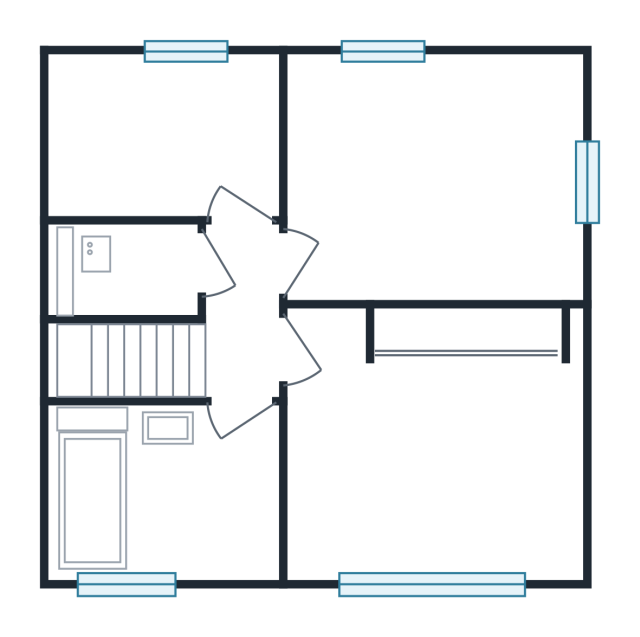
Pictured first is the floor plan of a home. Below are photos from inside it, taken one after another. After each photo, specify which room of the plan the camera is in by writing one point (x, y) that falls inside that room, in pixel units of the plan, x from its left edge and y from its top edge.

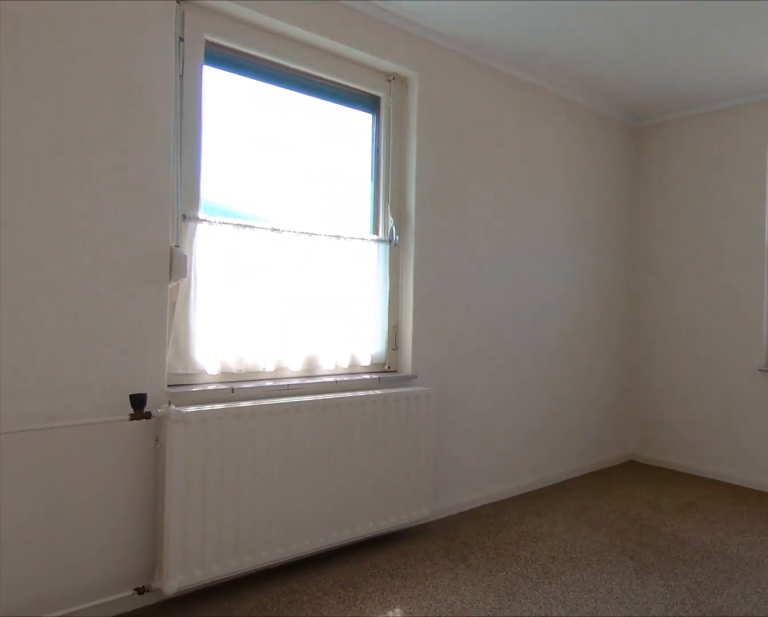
(430, 182)
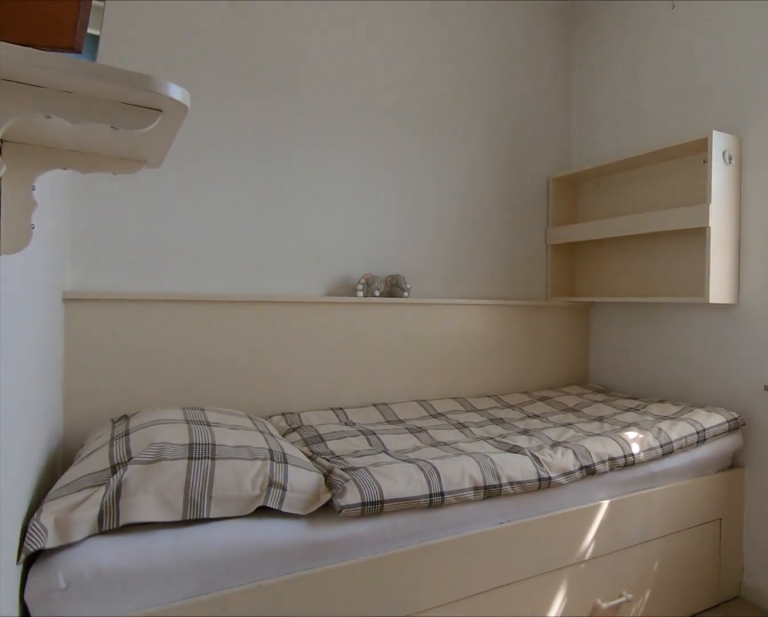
(172, 141)
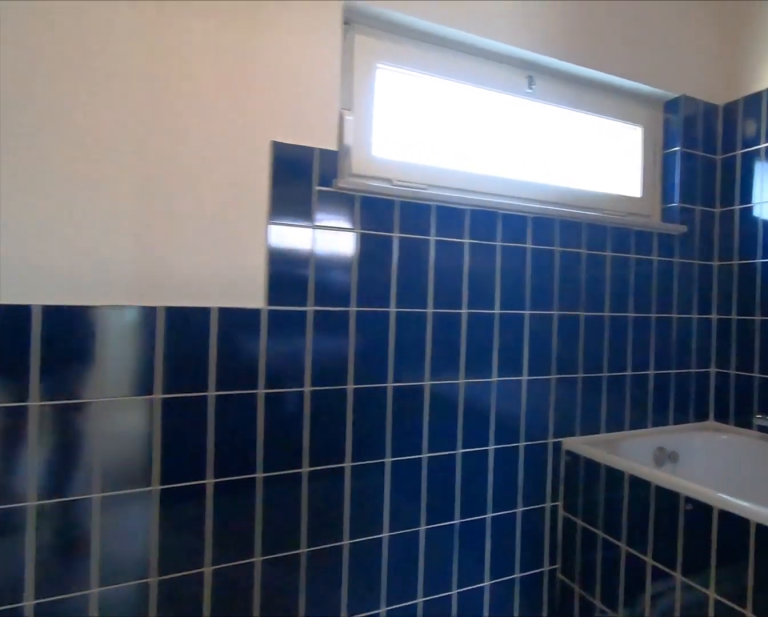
(205, 494)
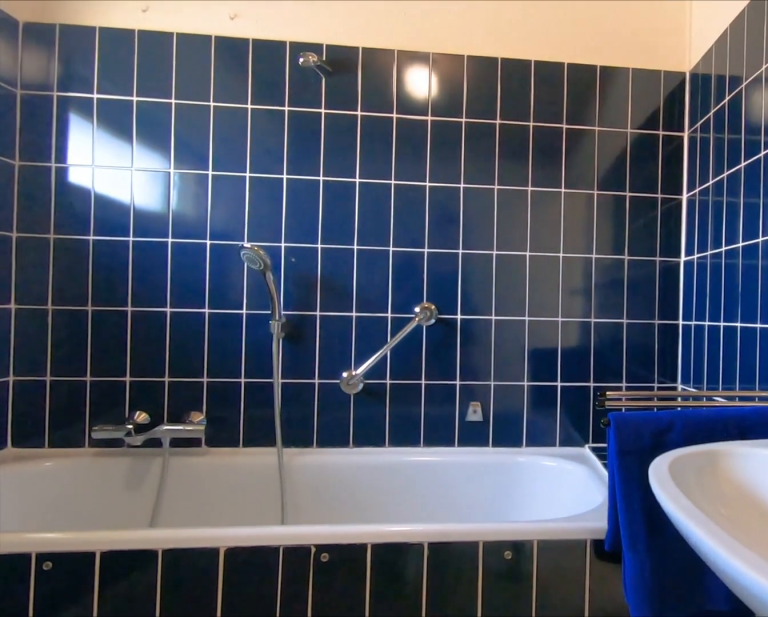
(205, 494)
